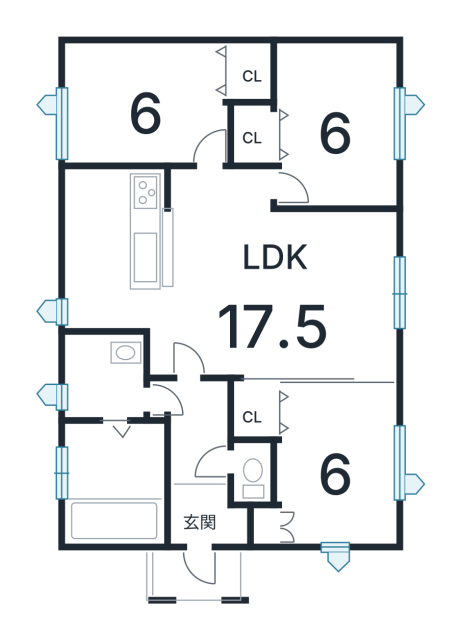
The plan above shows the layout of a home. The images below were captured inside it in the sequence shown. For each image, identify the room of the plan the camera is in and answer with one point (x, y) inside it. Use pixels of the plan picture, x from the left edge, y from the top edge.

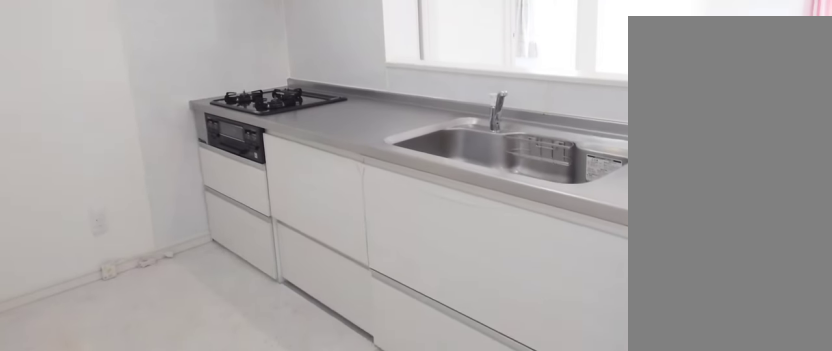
(103, 264)
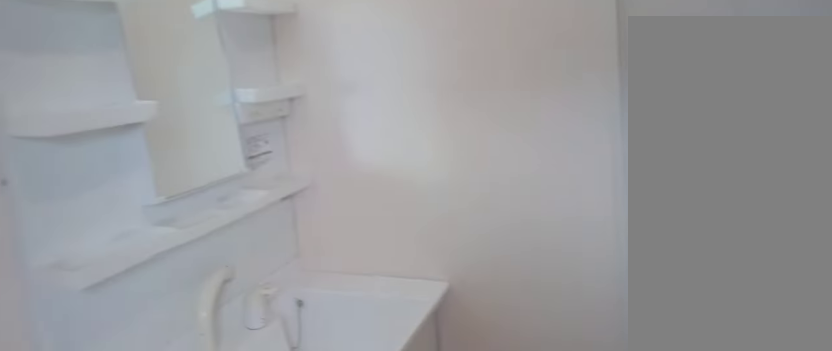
(93, 389)
